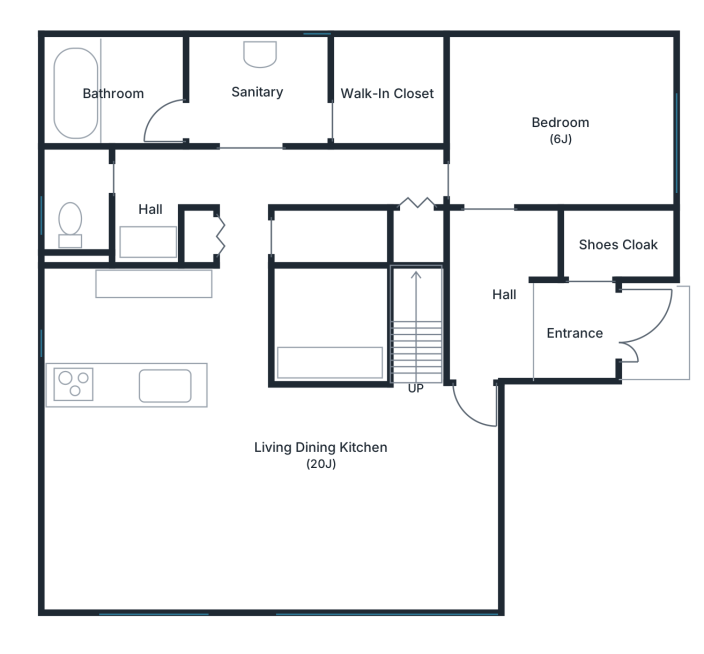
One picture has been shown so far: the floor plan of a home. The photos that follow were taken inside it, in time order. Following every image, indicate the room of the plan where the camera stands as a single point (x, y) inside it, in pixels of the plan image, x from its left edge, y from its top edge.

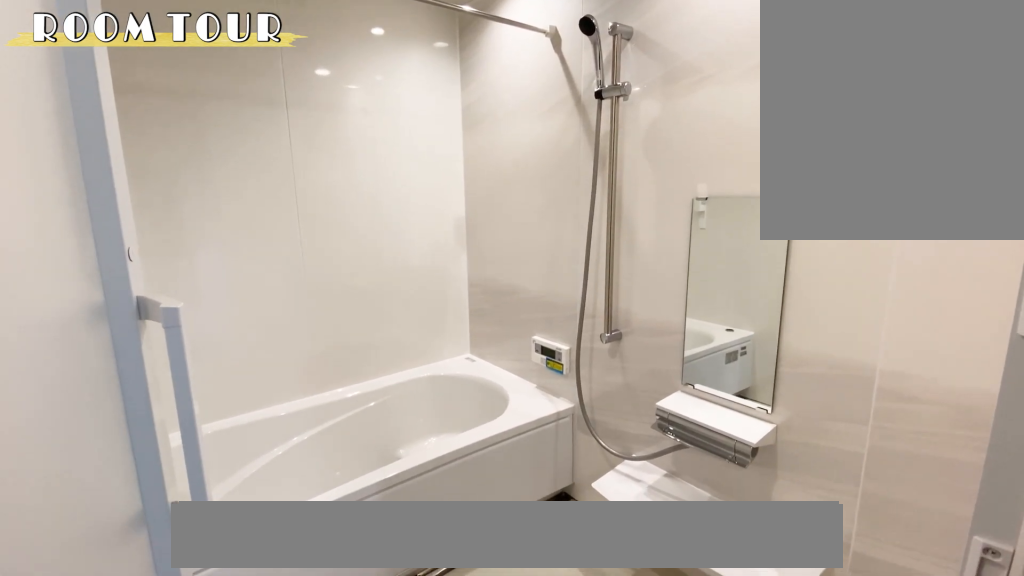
(111, 100)
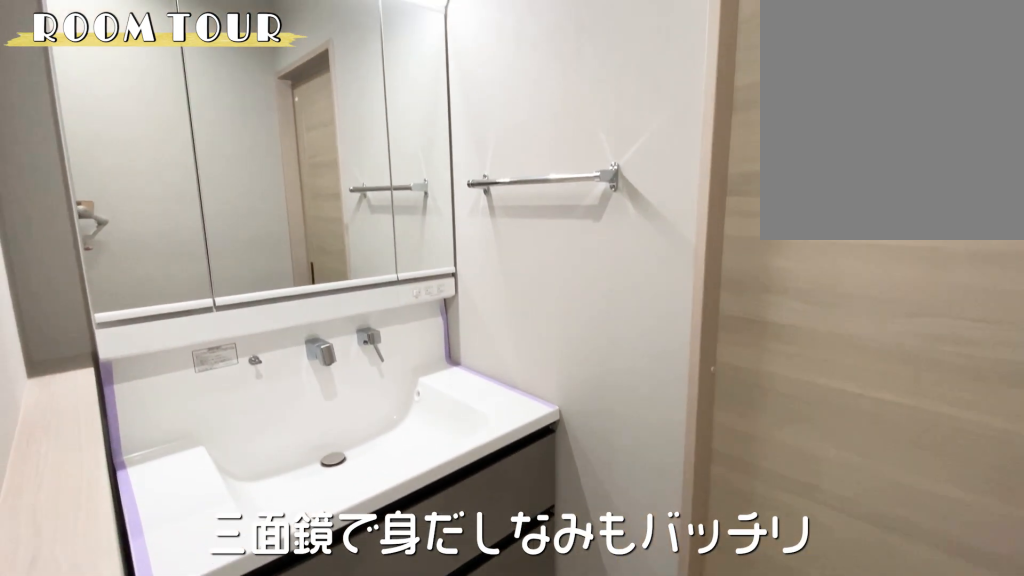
(154, 197)
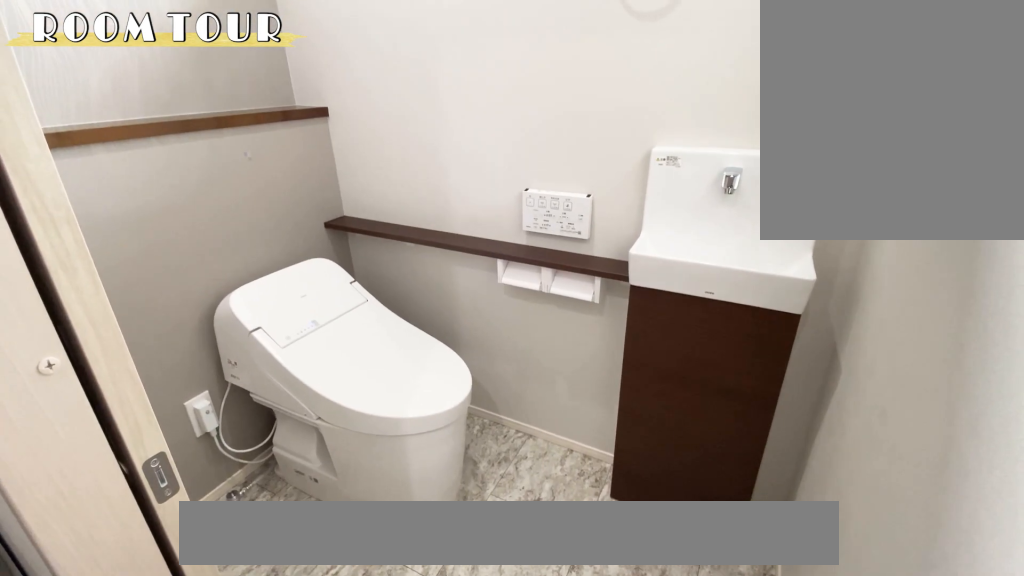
(86, 198)
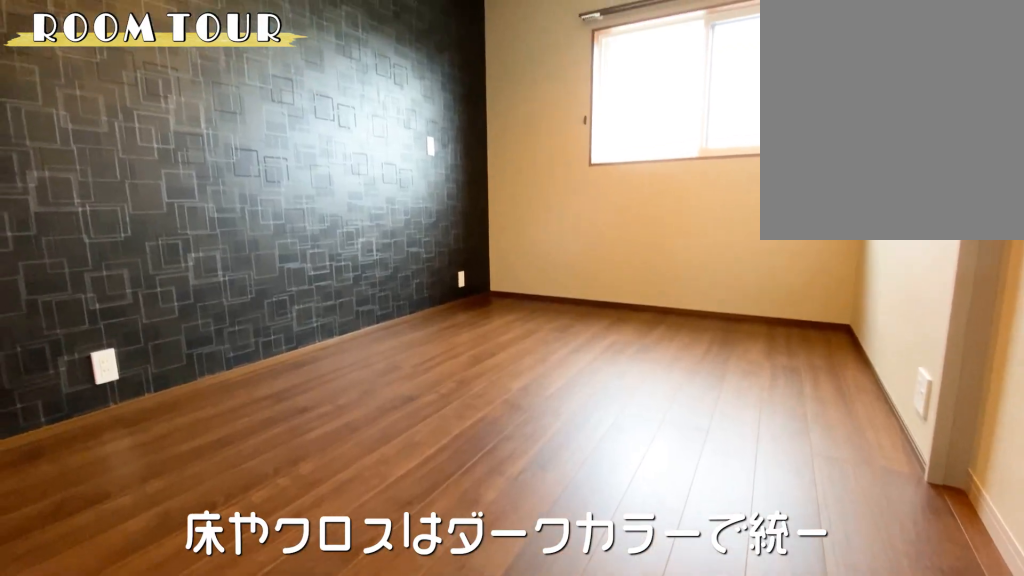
(565, 126)
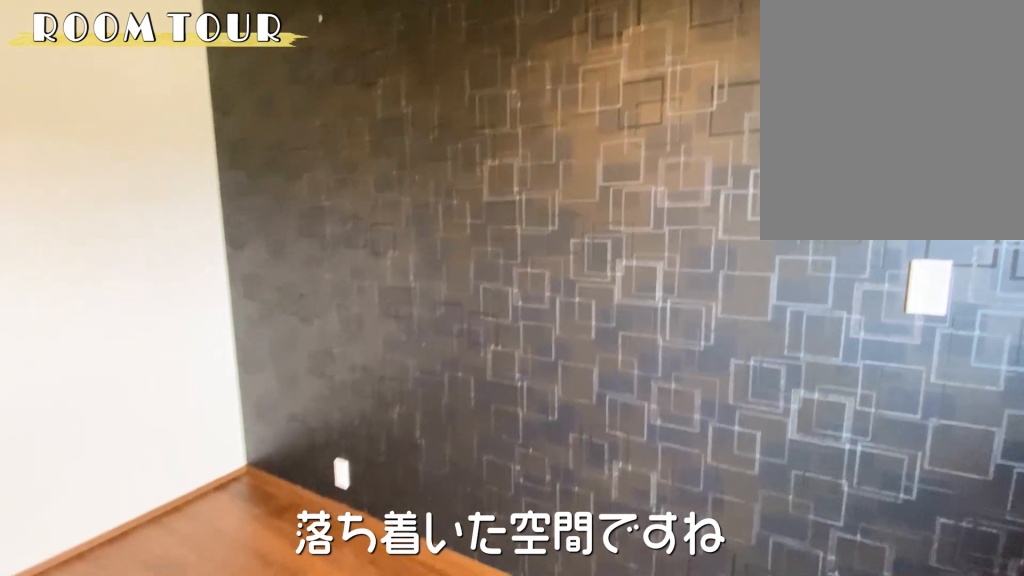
(564, 125)
